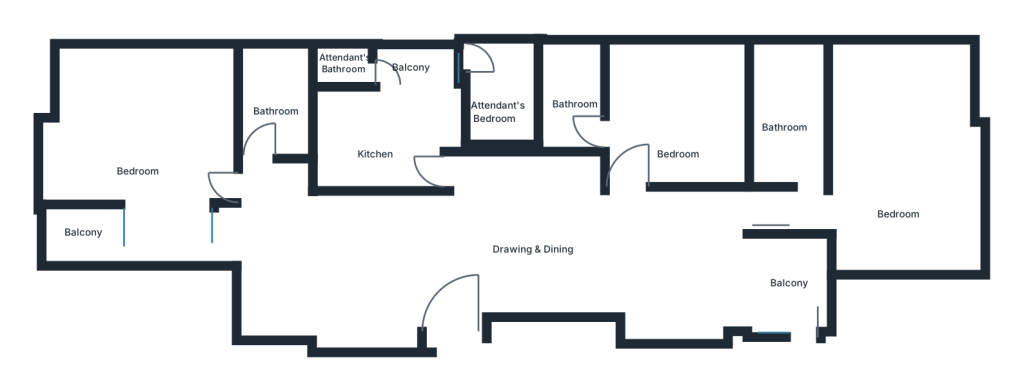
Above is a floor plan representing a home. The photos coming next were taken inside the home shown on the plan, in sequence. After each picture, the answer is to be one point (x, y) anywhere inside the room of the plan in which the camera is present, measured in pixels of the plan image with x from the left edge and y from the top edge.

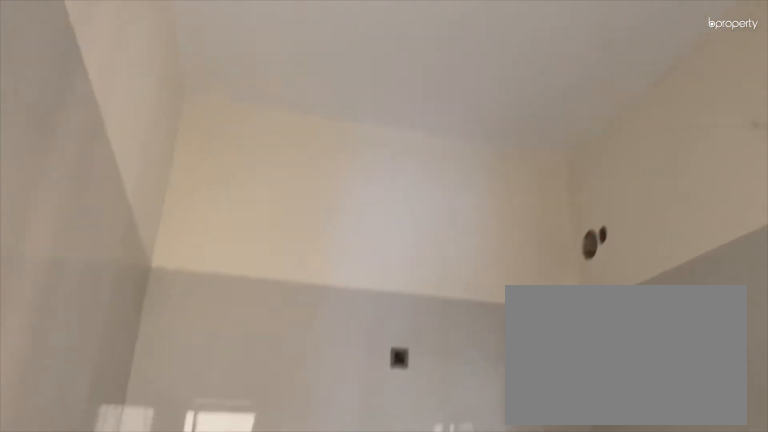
(378, 129)
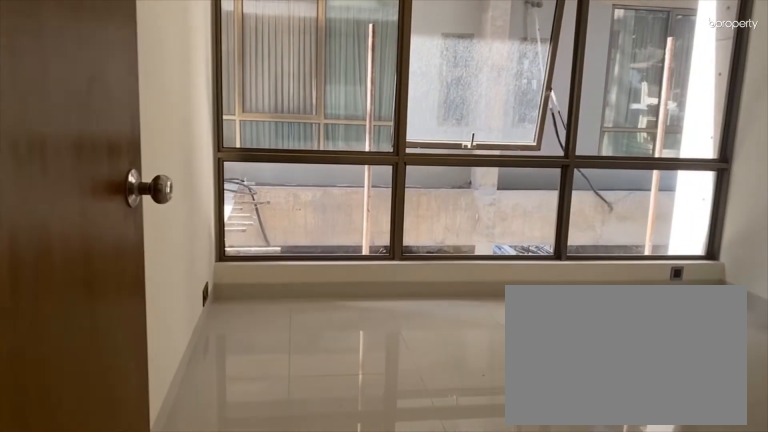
(623, 191)
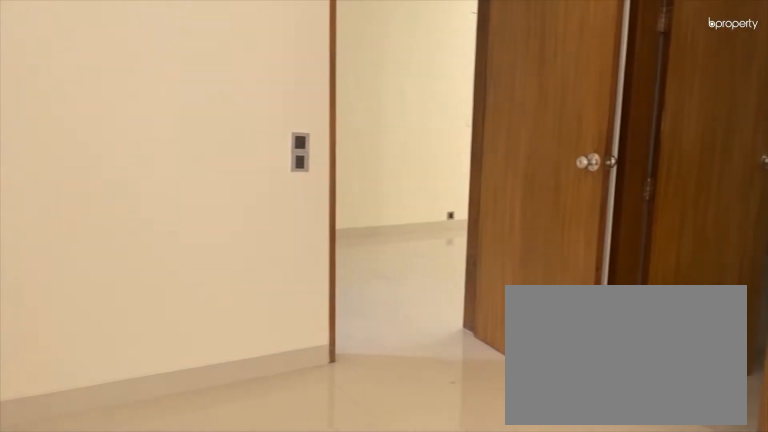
(672, 98)
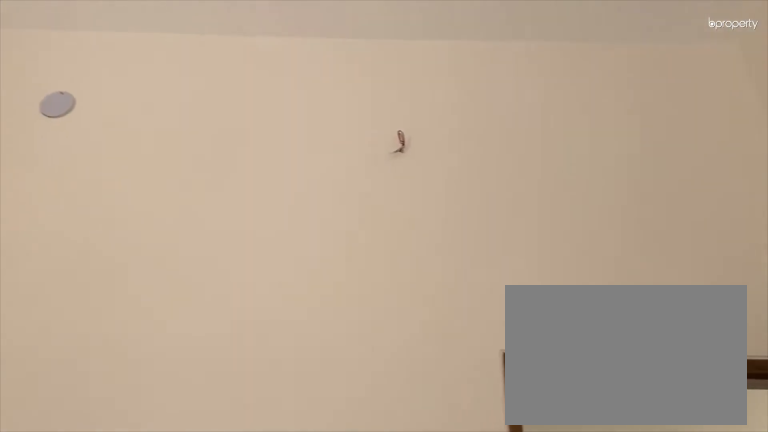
(672, 98)
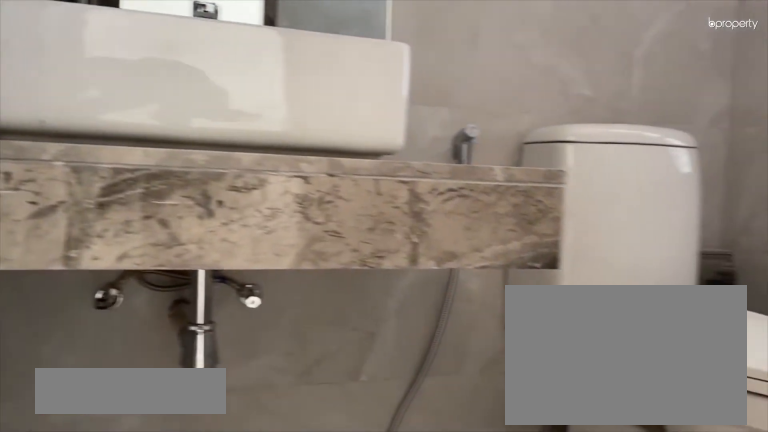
(575, 94)
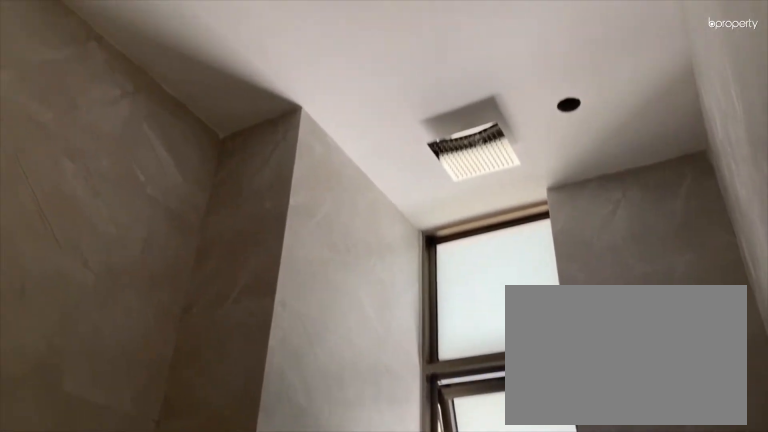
(575, 94)
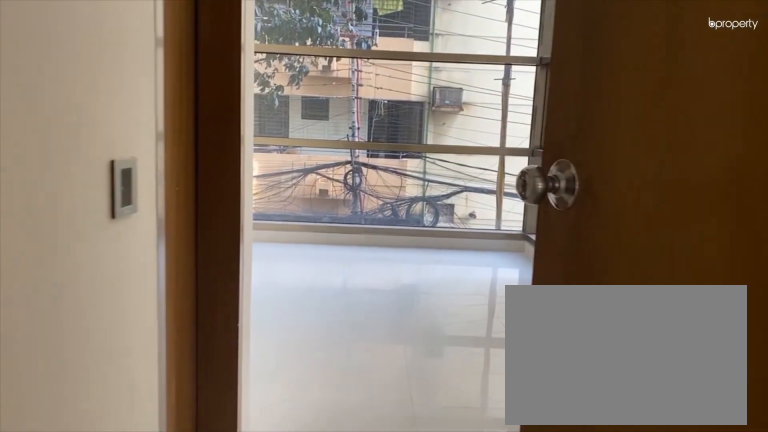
(810, 214)
